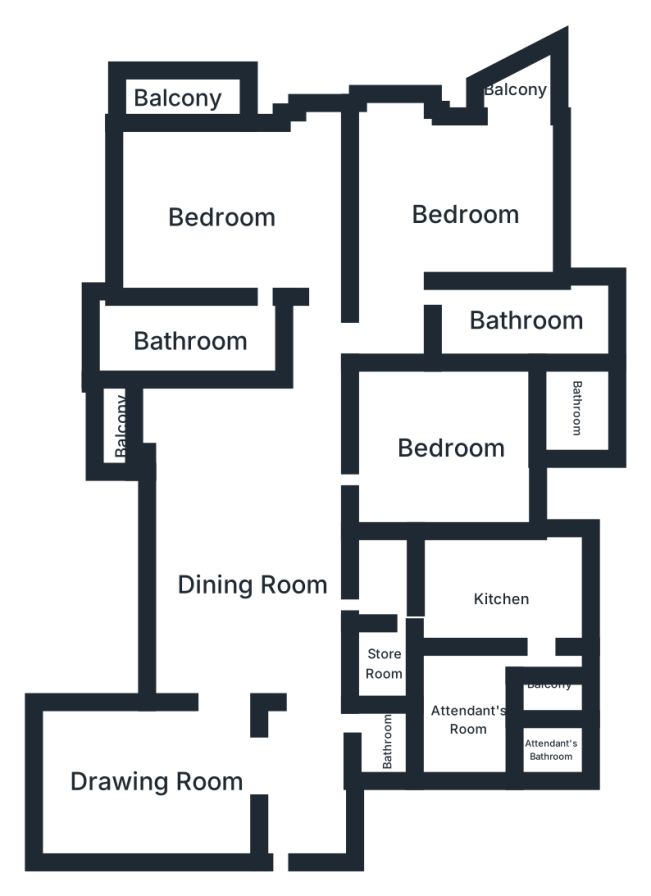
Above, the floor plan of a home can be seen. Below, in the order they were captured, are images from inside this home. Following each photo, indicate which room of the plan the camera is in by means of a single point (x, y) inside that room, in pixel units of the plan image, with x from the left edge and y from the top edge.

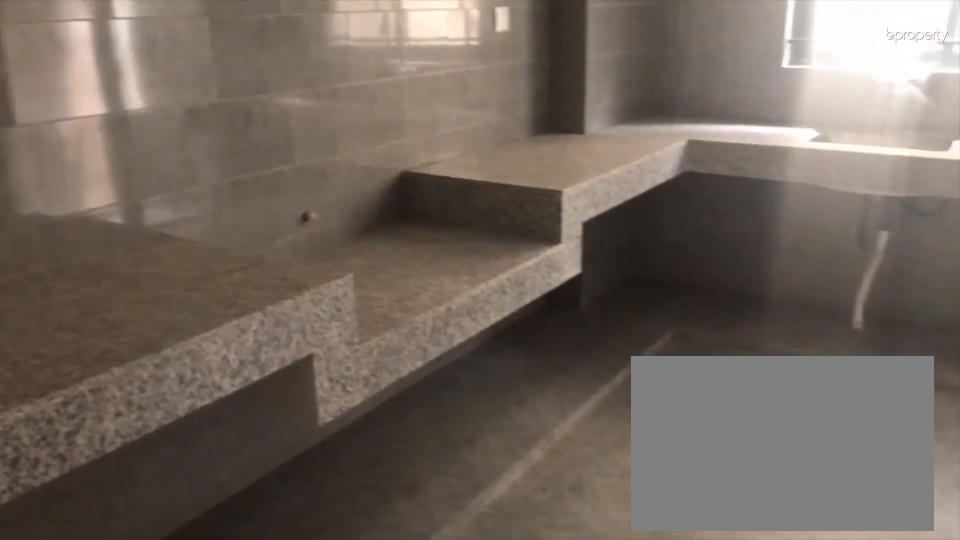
(508, 602)
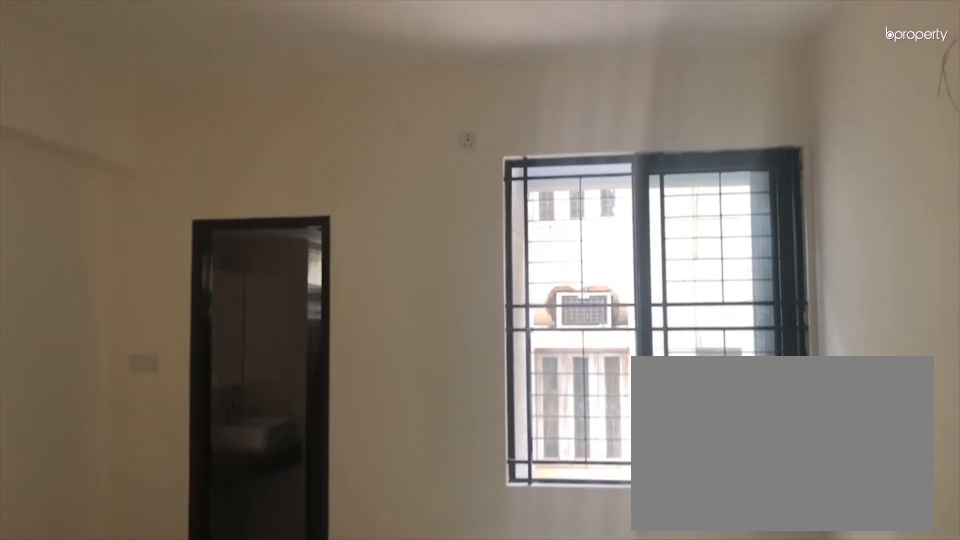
(449, 443)
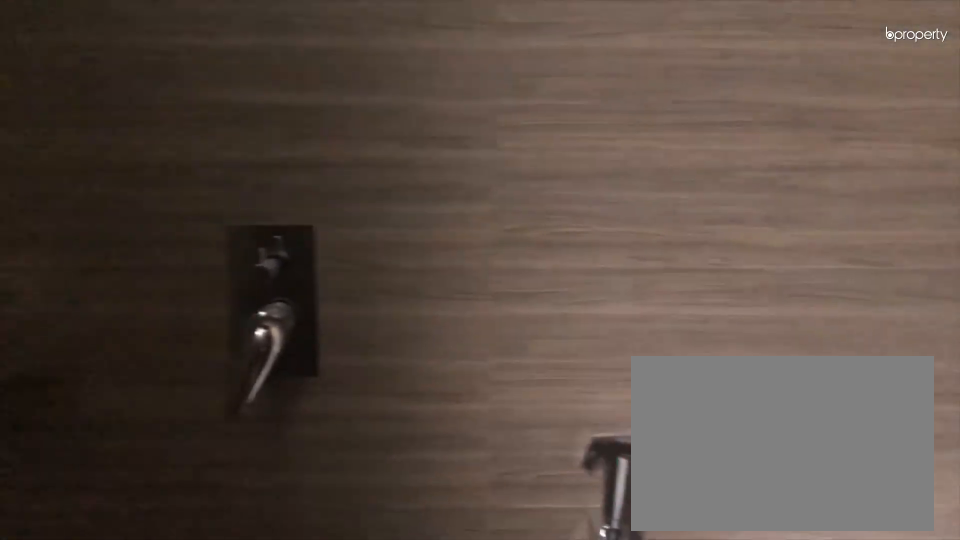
(576, 408)
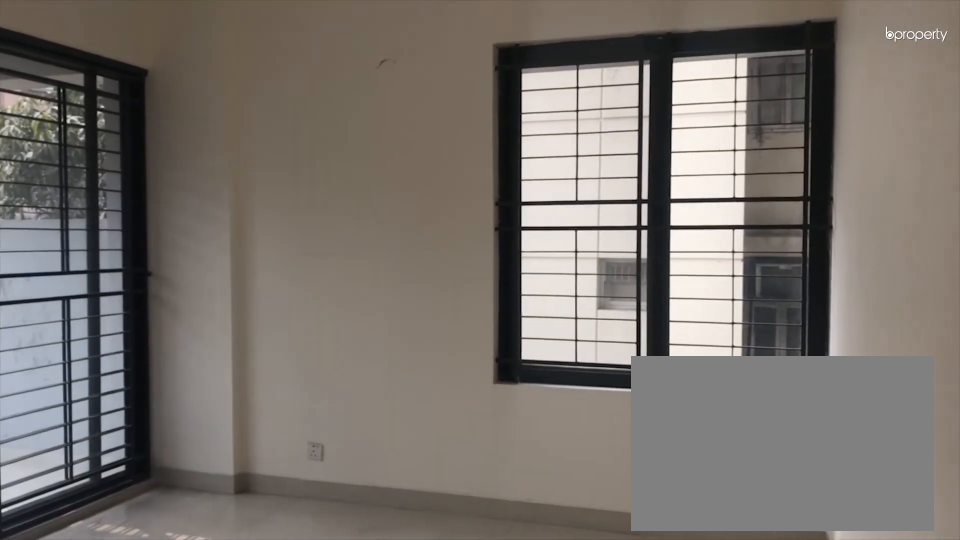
(465, 220)
